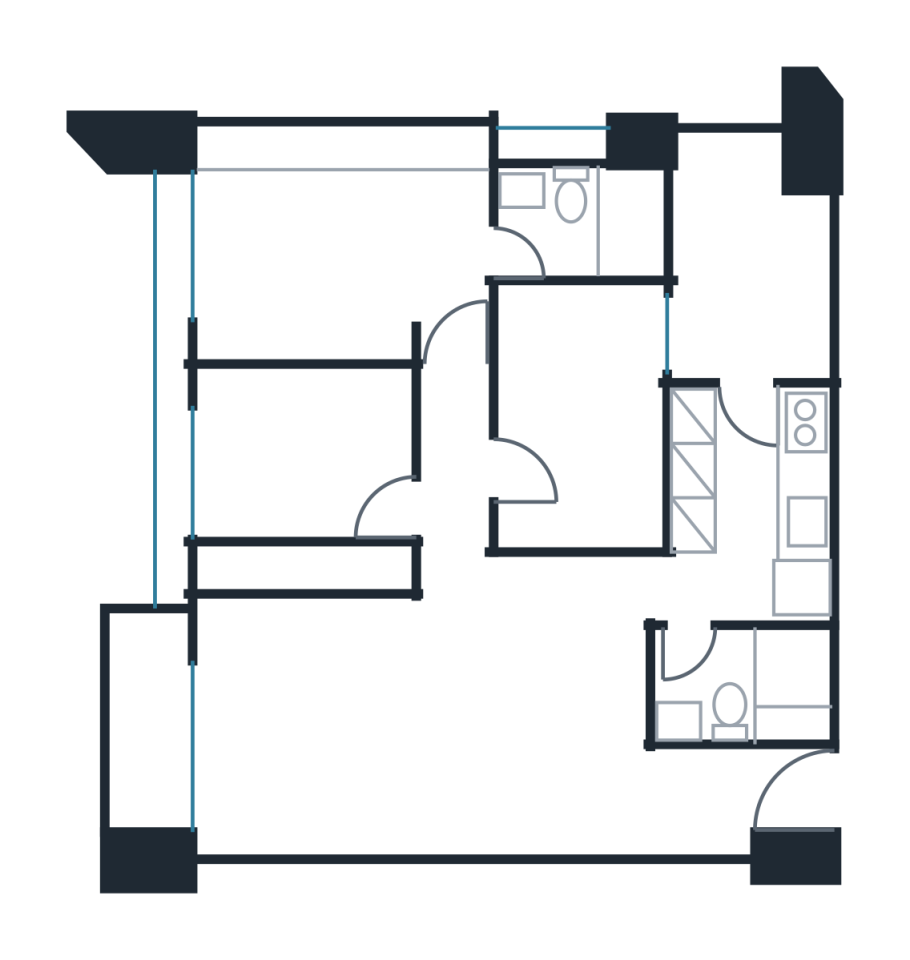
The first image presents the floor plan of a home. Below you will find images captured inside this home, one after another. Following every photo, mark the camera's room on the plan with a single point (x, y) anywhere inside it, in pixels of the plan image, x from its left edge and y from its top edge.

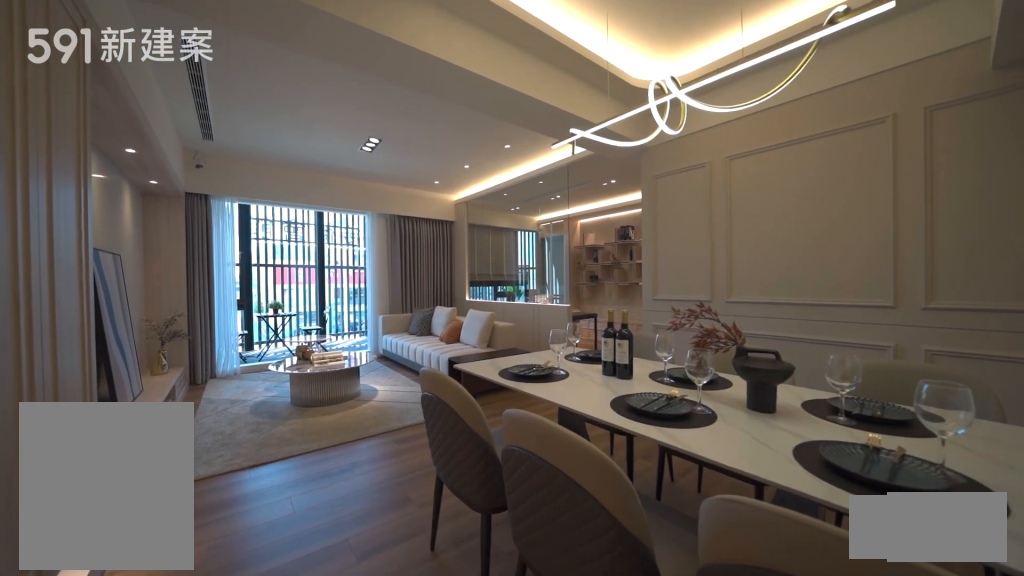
(558, 702)
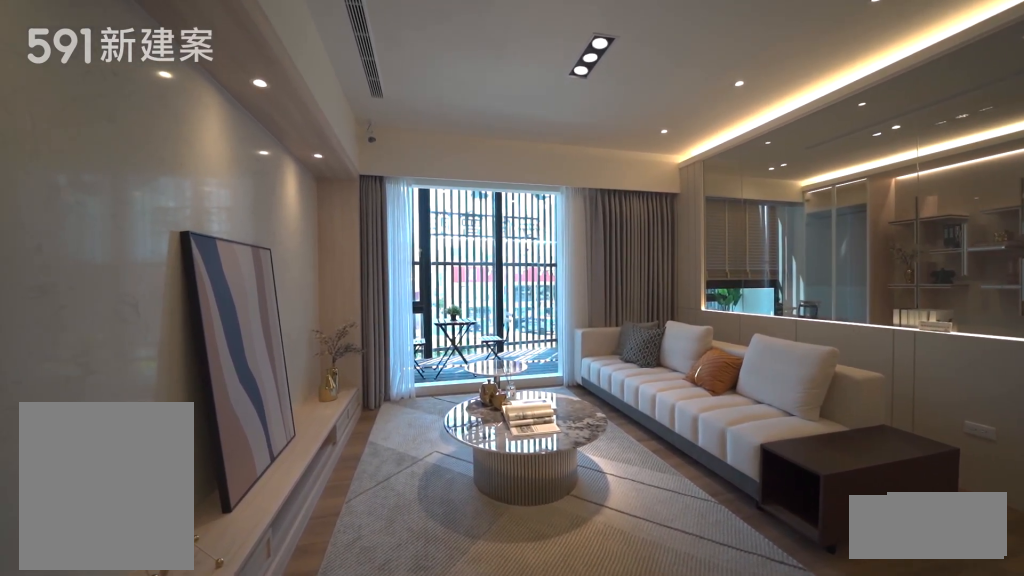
(332, 727)
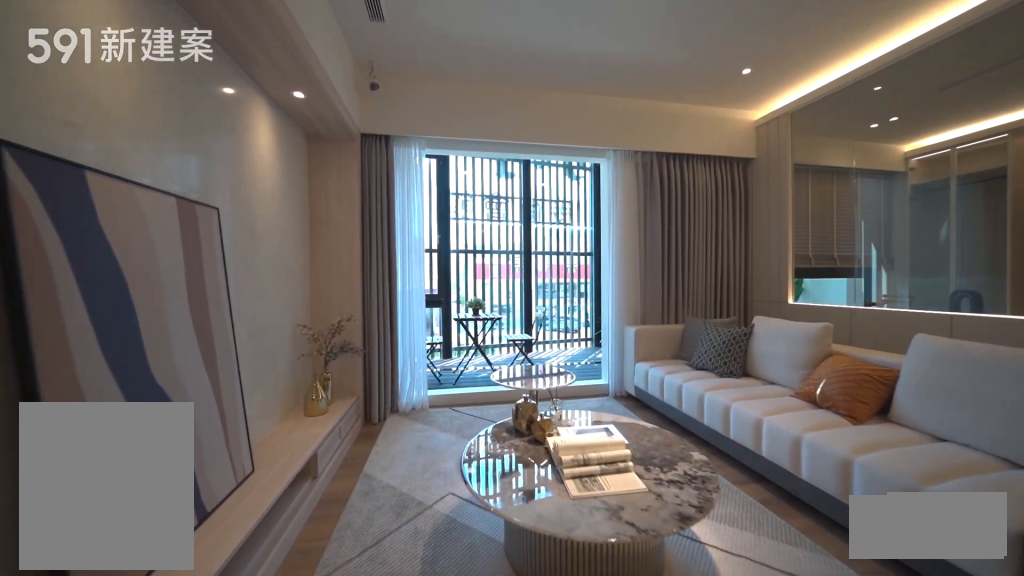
(332, 727)
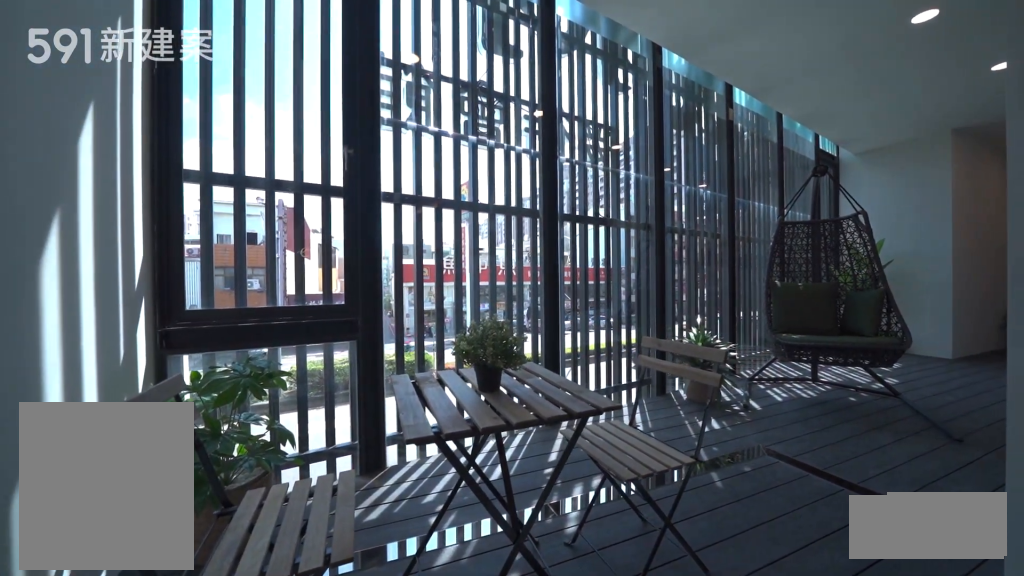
(150, 723)
